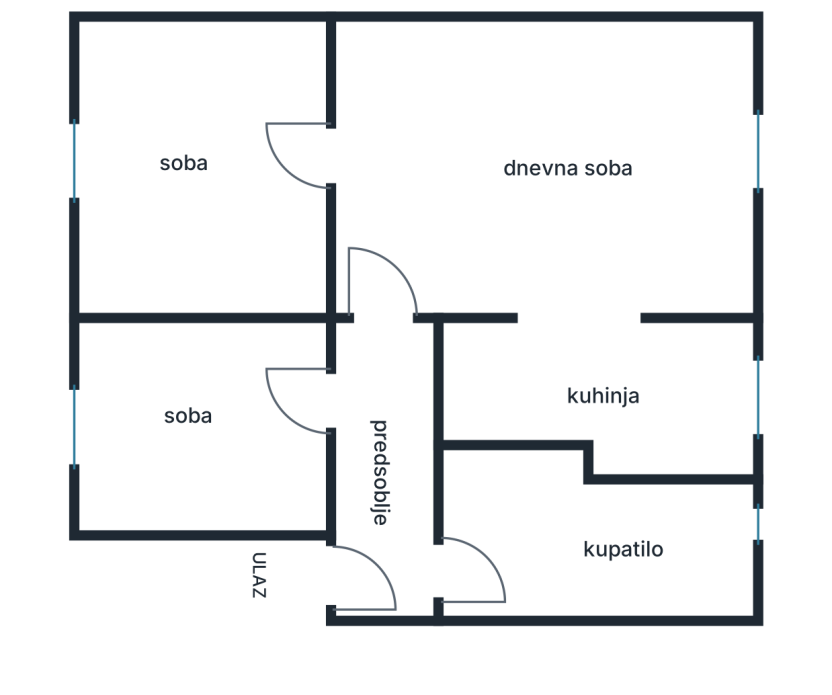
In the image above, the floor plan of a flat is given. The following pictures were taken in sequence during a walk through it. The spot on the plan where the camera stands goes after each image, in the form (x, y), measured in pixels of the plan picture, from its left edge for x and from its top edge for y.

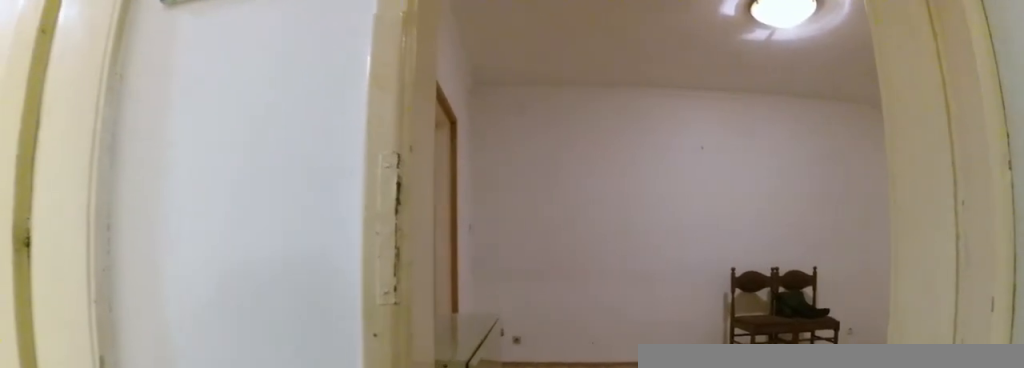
(389, 385)
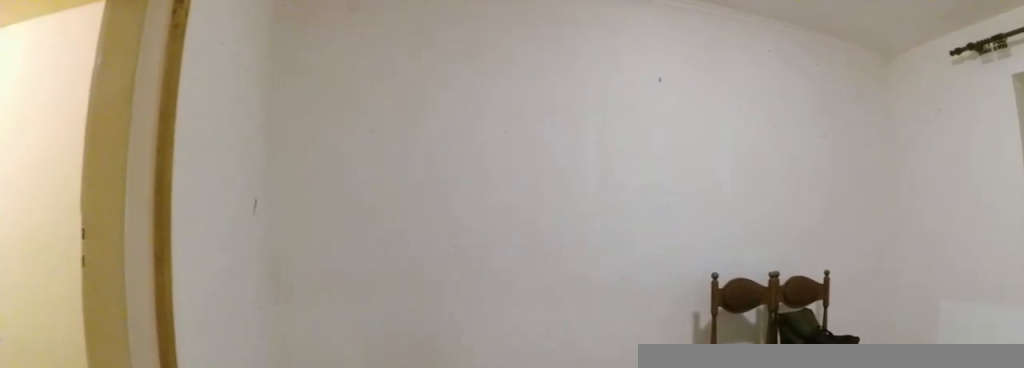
(389, 233)
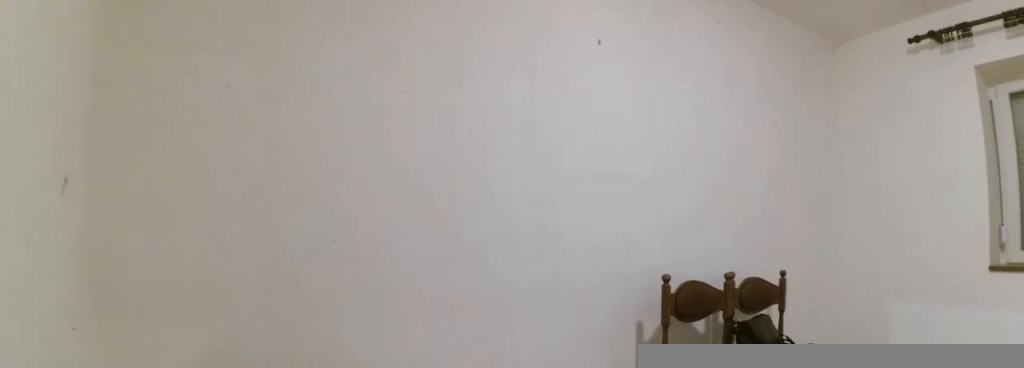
(385, 190)
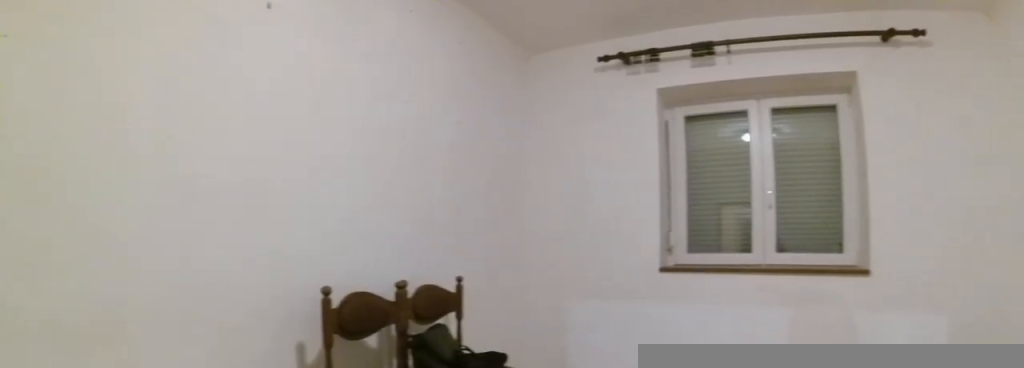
(367, 153)
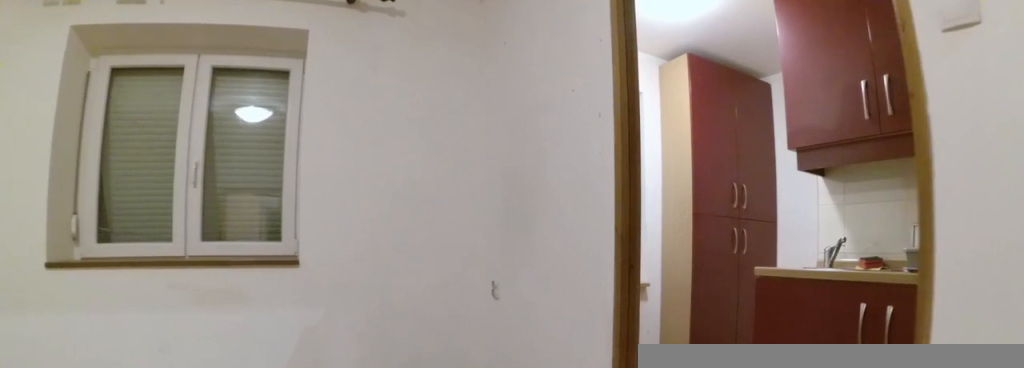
(438, 194)
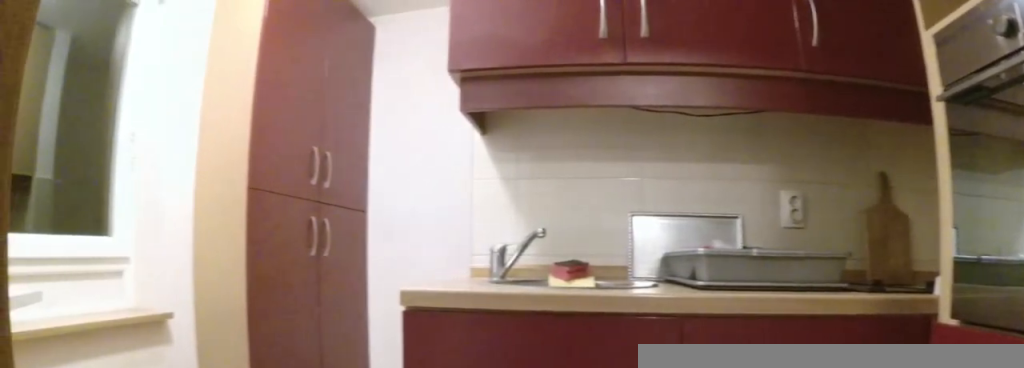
(555, 319)
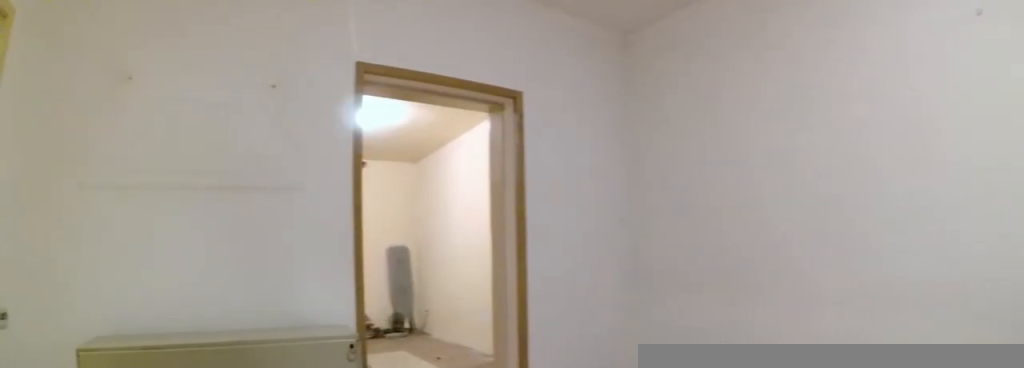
(593, 295)
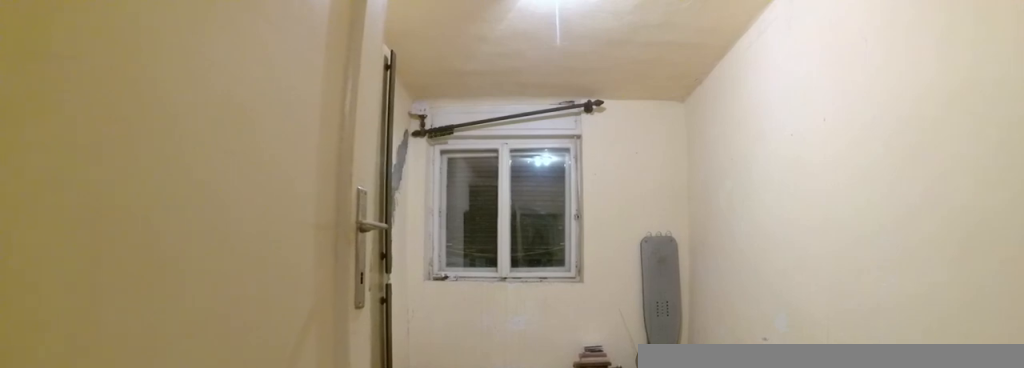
(360, 176)
